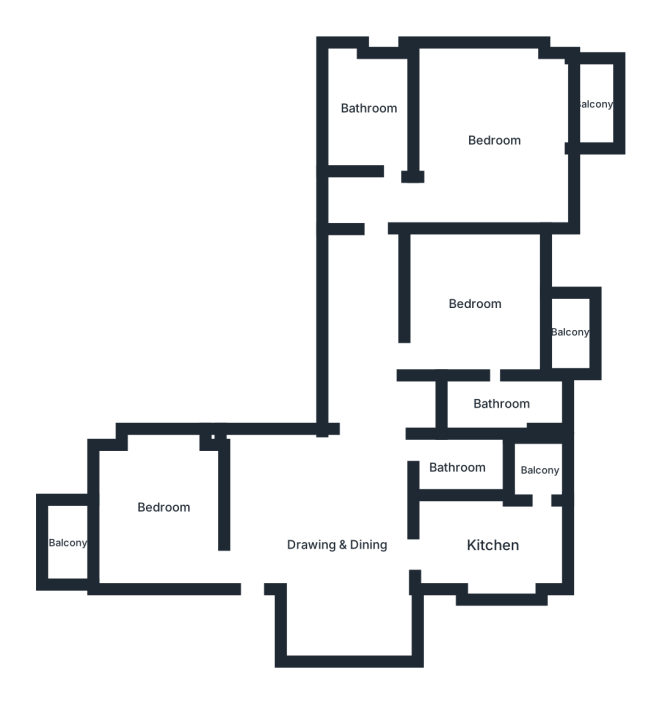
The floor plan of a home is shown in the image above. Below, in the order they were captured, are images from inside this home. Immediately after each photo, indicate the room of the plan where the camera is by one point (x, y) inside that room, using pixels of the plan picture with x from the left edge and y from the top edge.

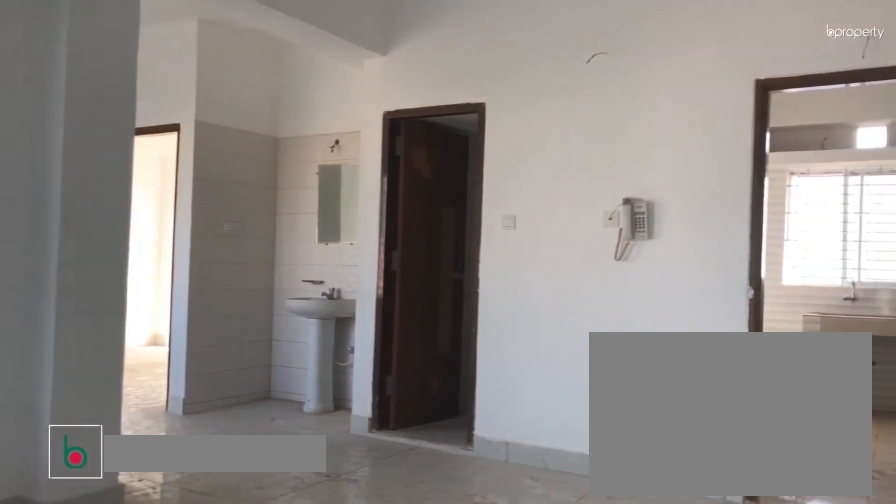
(339, 539)
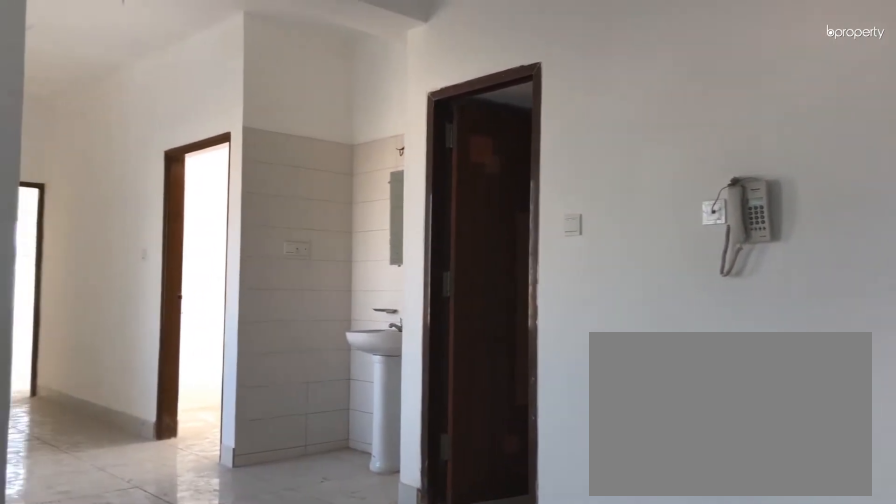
(339, 539)
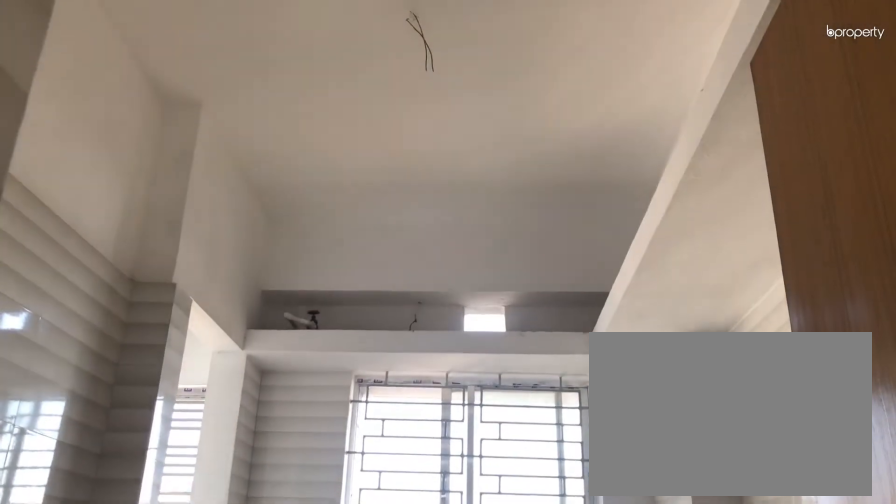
(493, 545)
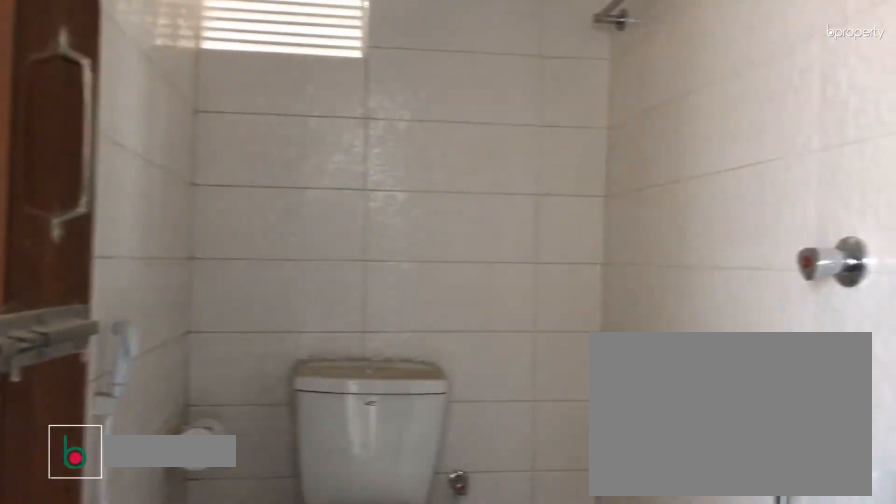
(459, 467)
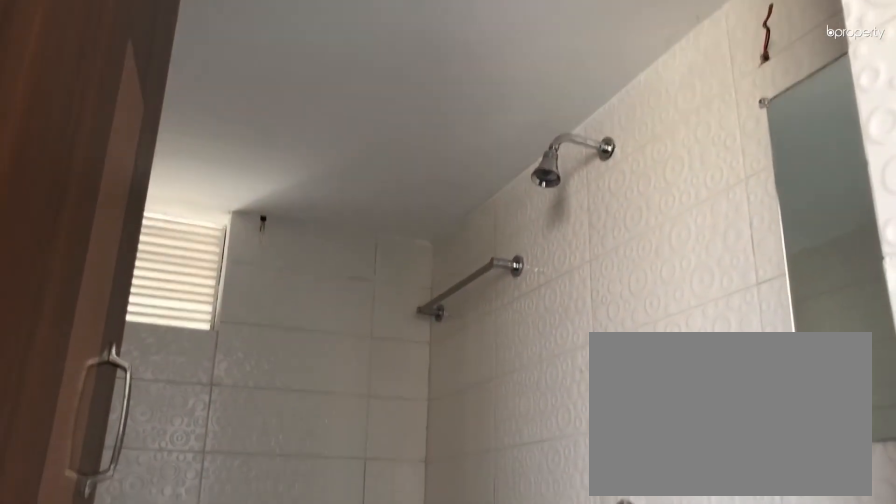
(459, 466)
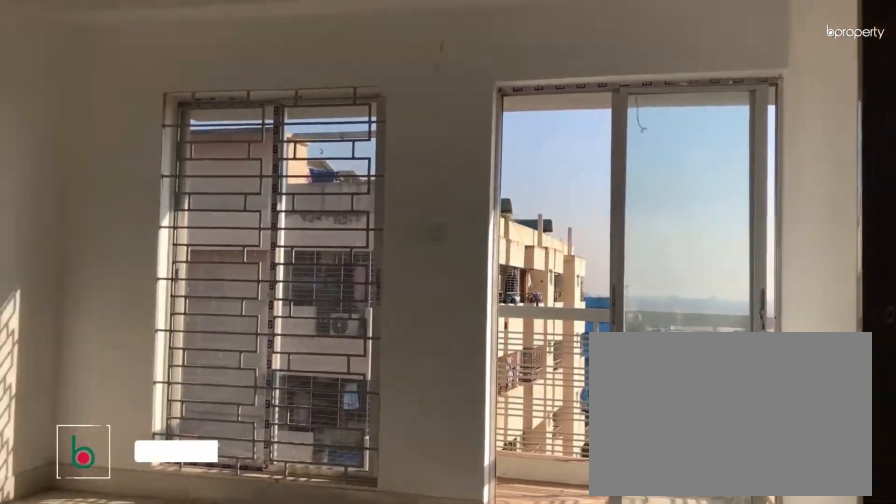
(477, 303)
